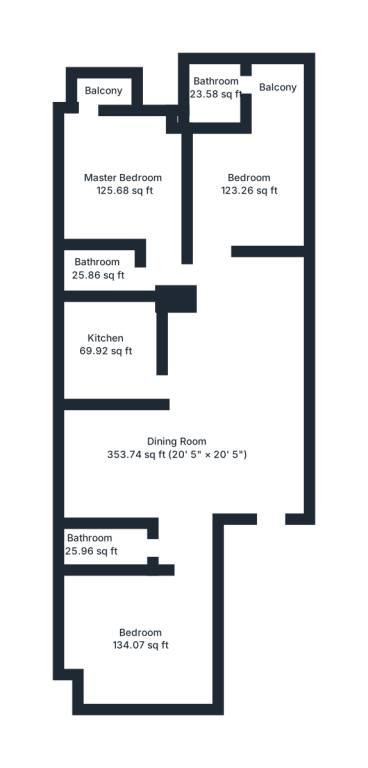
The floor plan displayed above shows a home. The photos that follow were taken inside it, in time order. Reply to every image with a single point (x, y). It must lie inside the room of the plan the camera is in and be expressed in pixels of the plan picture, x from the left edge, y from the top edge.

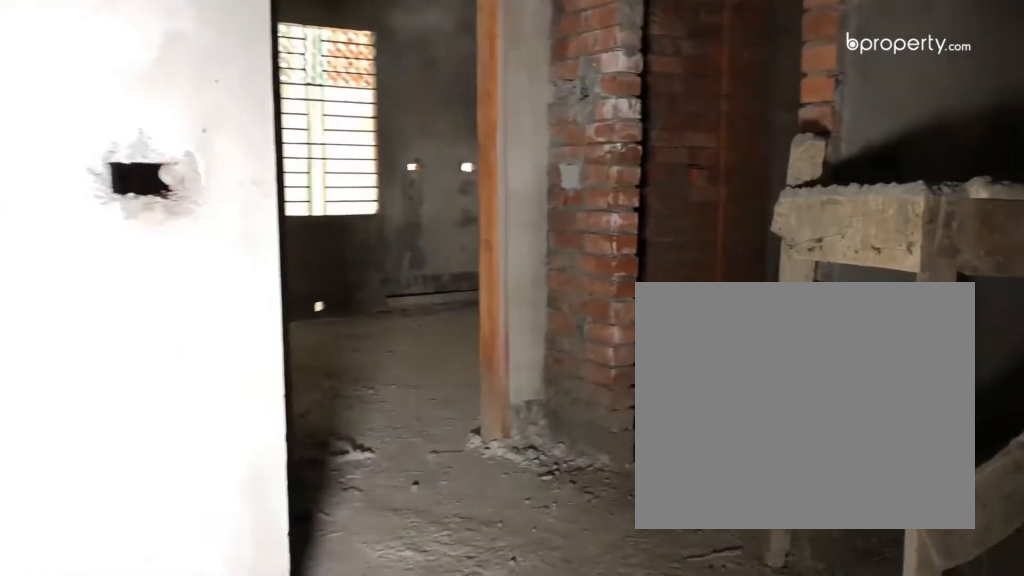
(197, 453)
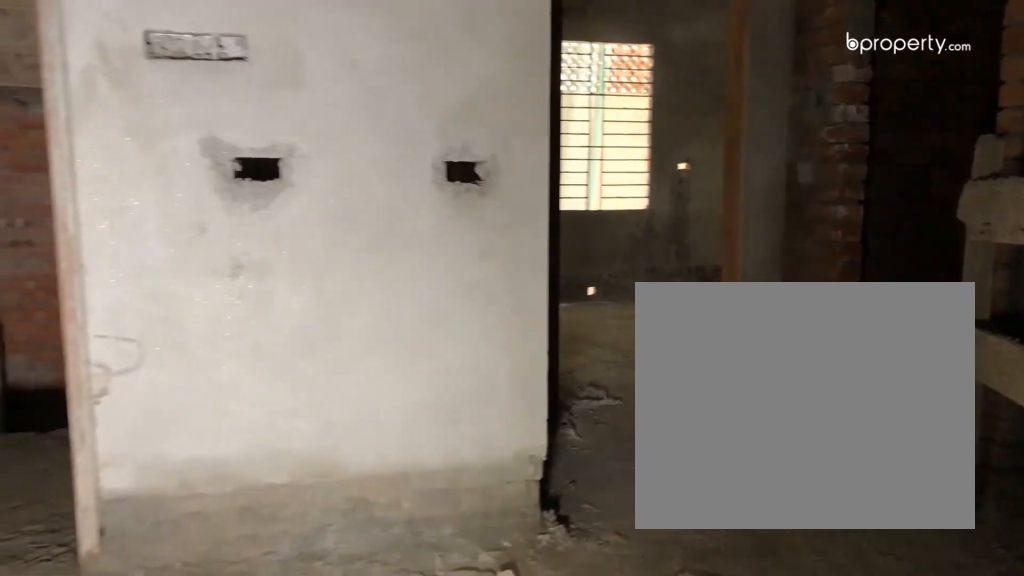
(197, 453)
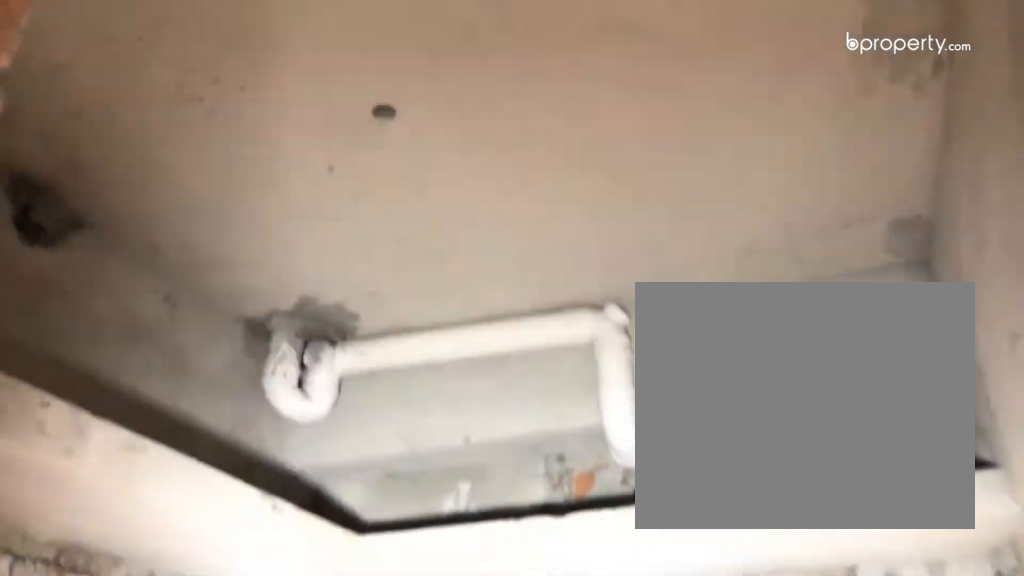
(134, 349)
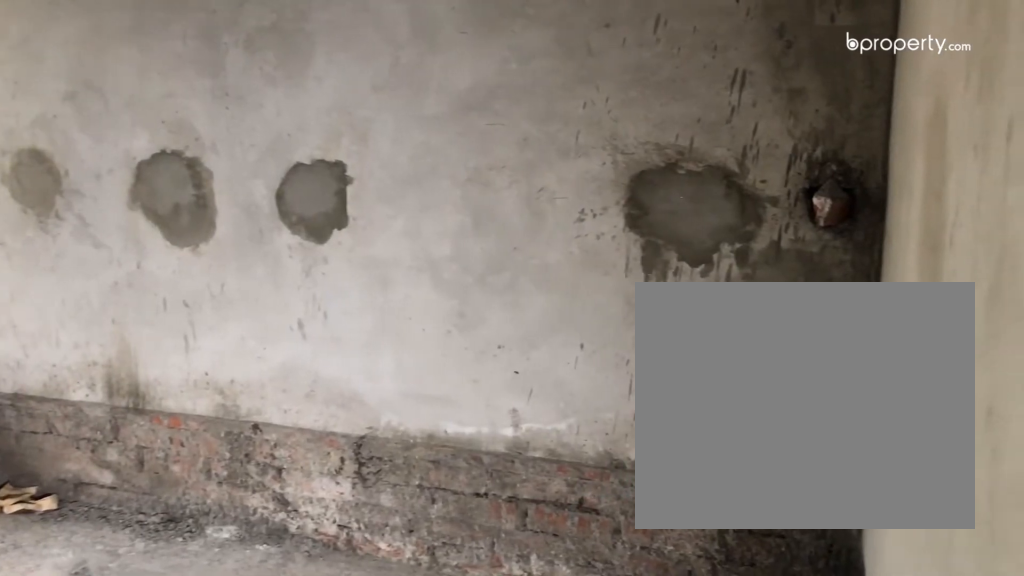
(248, 185)
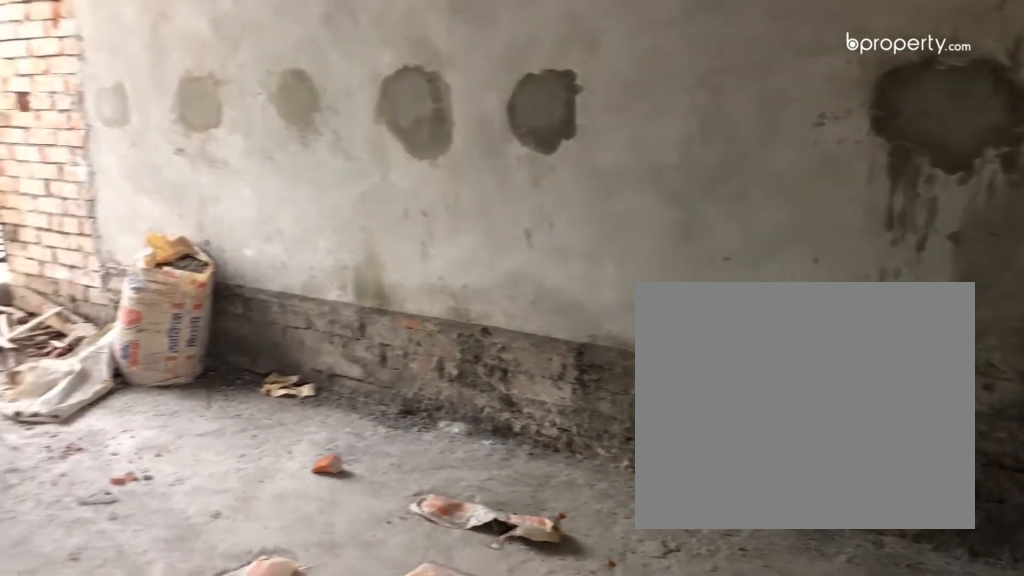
(248, 185)
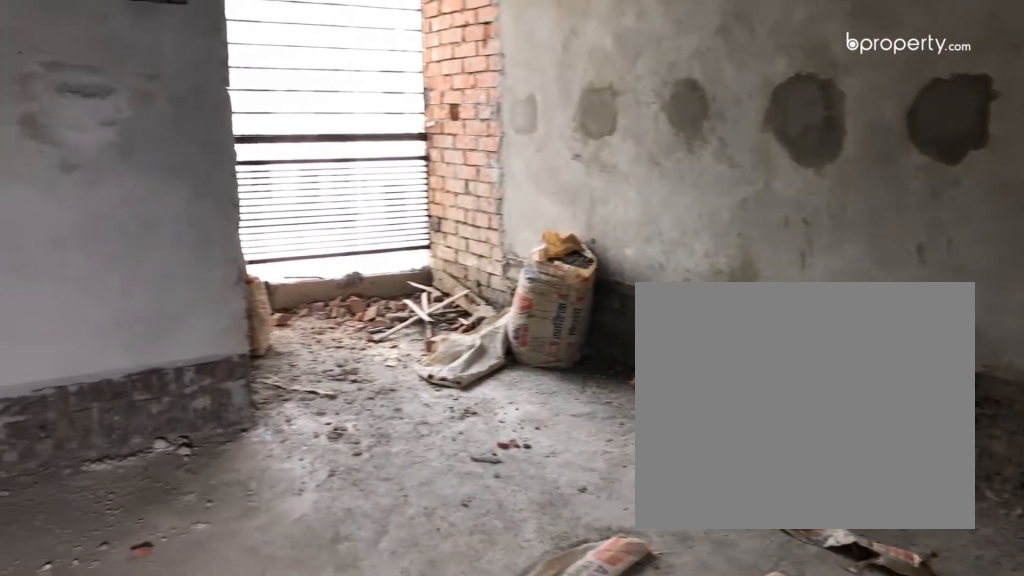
(248, 185)
